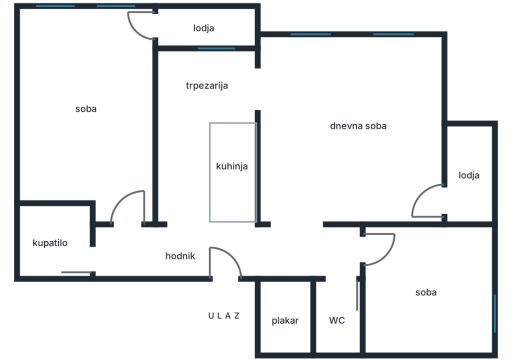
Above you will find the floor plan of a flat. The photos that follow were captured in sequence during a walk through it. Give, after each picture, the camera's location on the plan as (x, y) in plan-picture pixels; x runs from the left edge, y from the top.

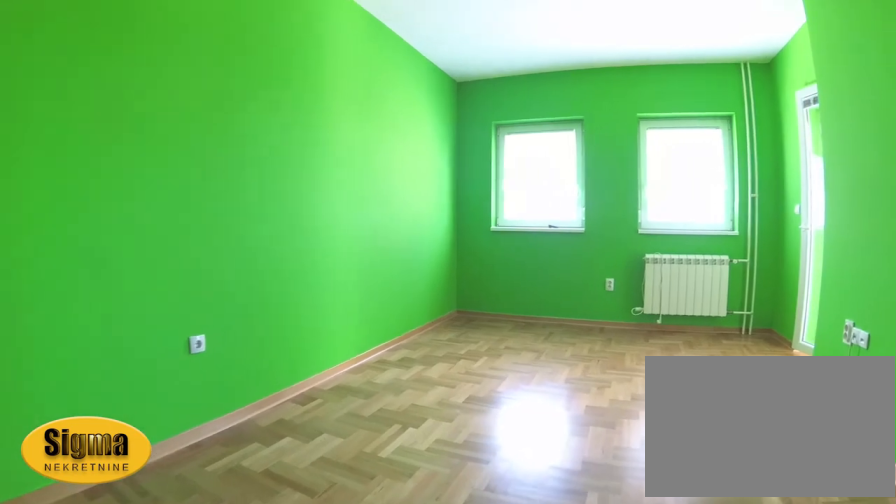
(94, 173)
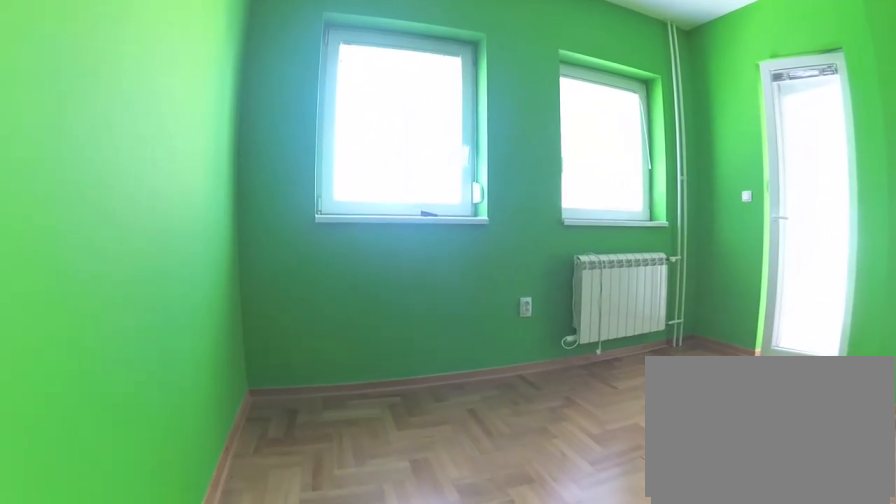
(50, 112)
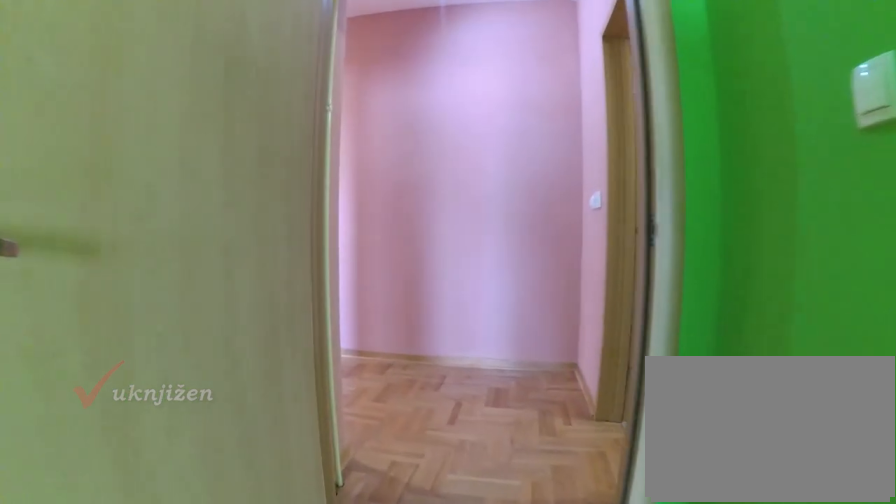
(126, 190)
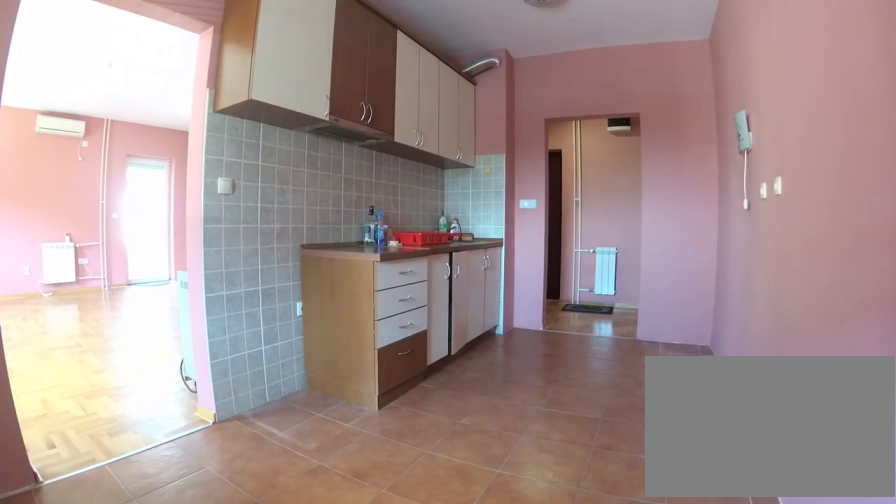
(173, 69)
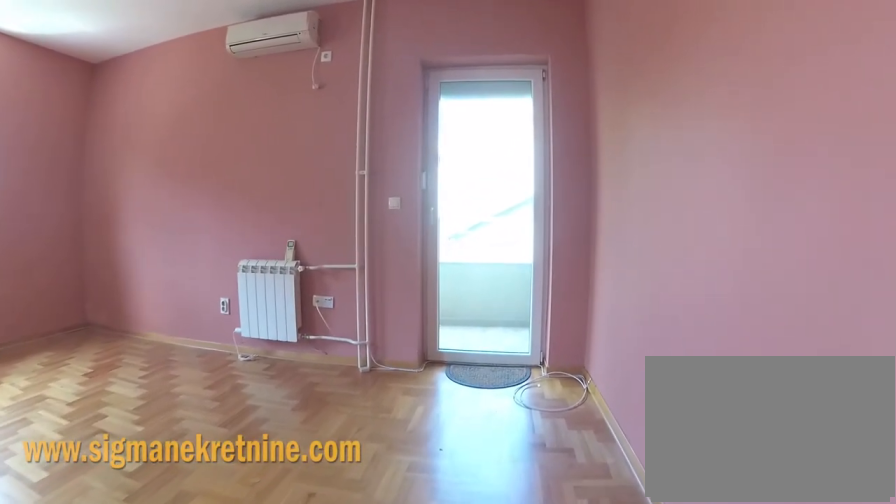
(333, 202)
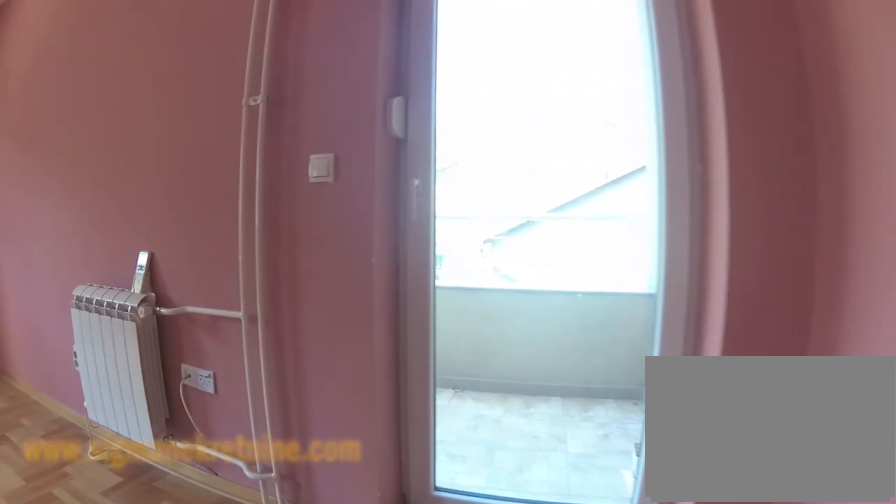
(399, 201)
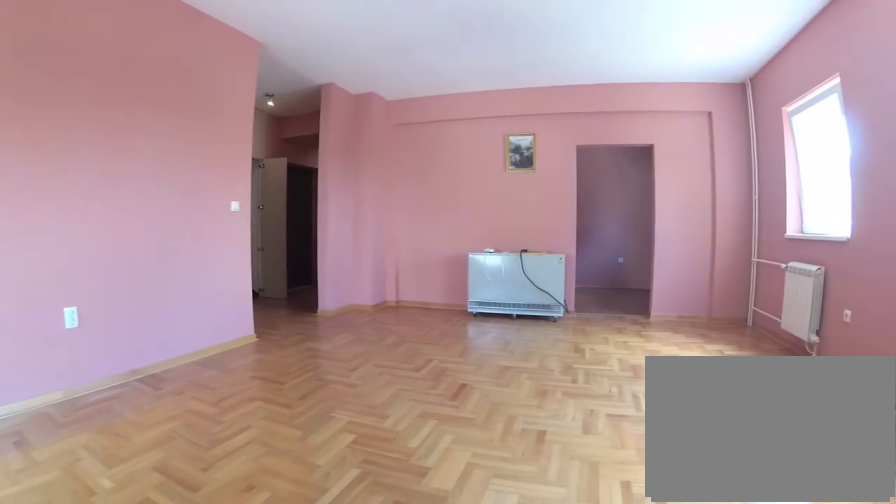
(427, 105)
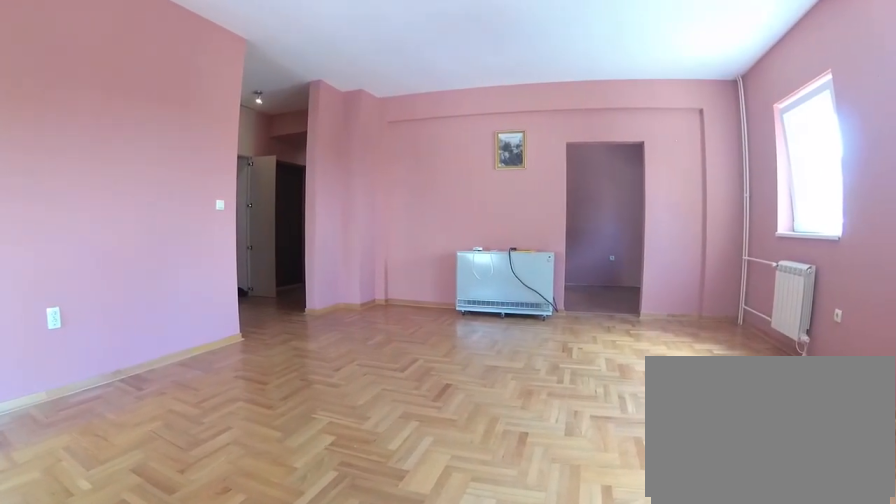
(418, 98)
